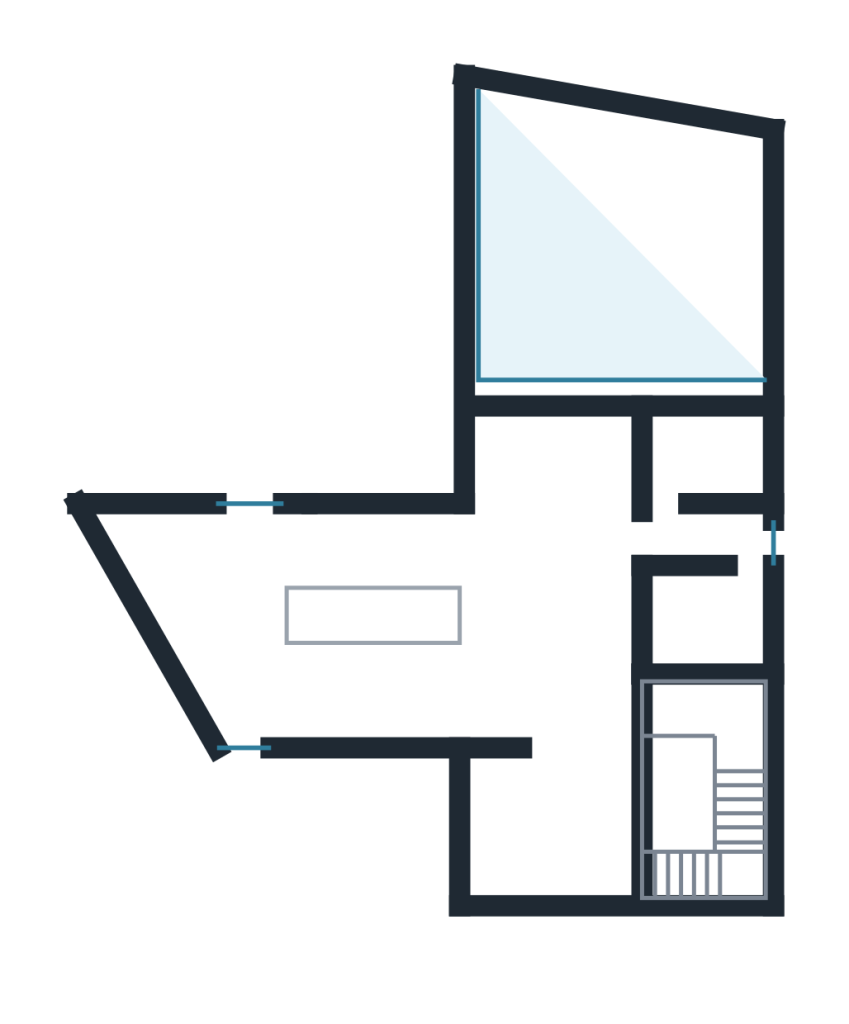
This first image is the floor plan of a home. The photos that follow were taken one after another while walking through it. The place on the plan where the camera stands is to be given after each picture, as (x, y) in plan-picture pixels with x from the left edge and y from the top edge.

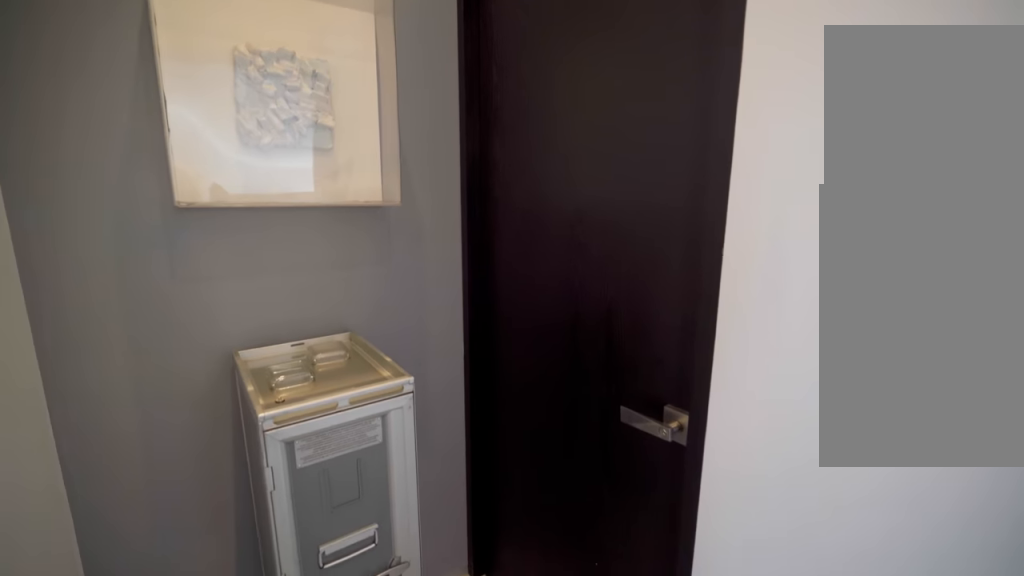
(688, 526)
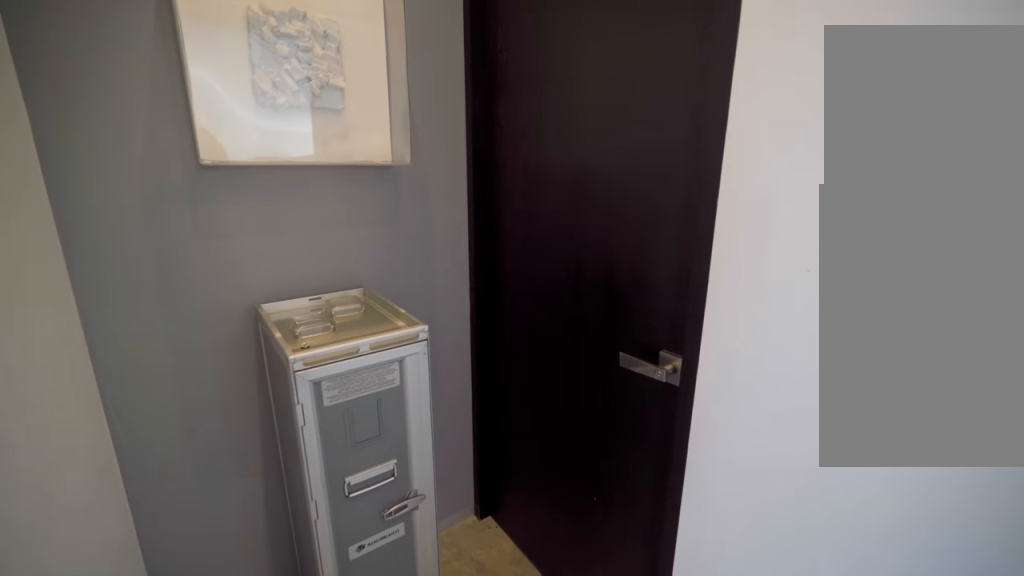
(709, 530)
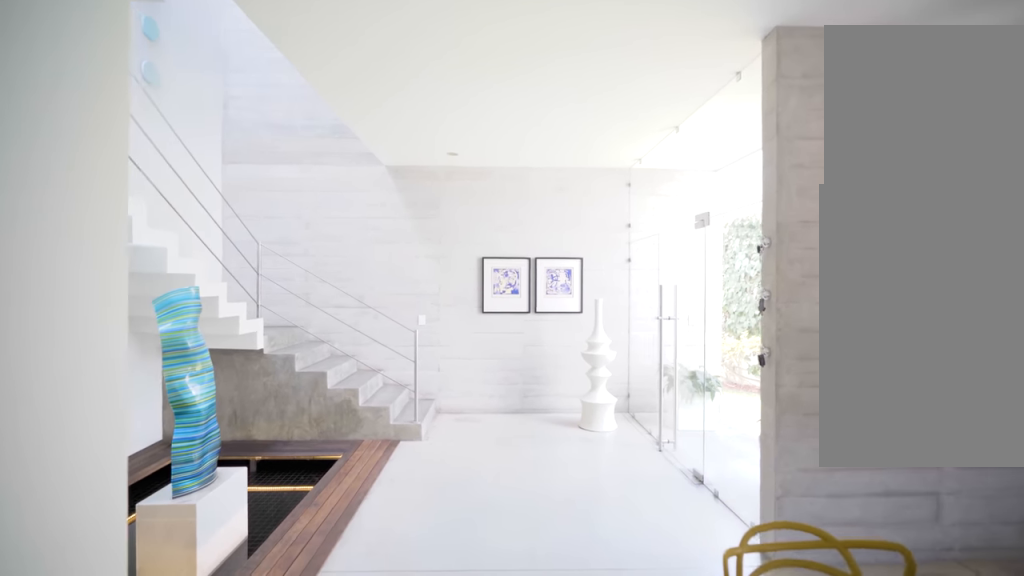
(583, 525)
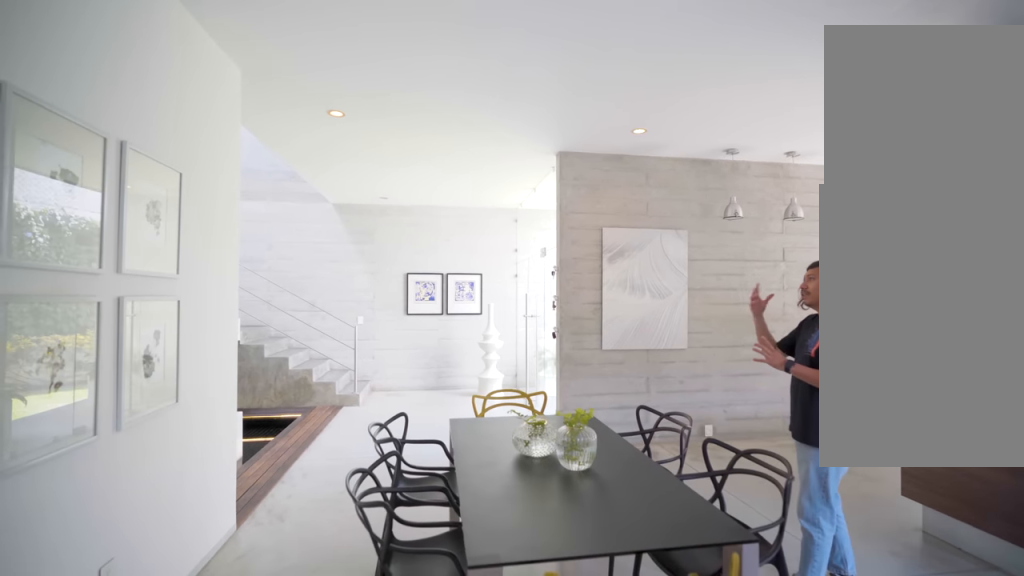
(594, 548)
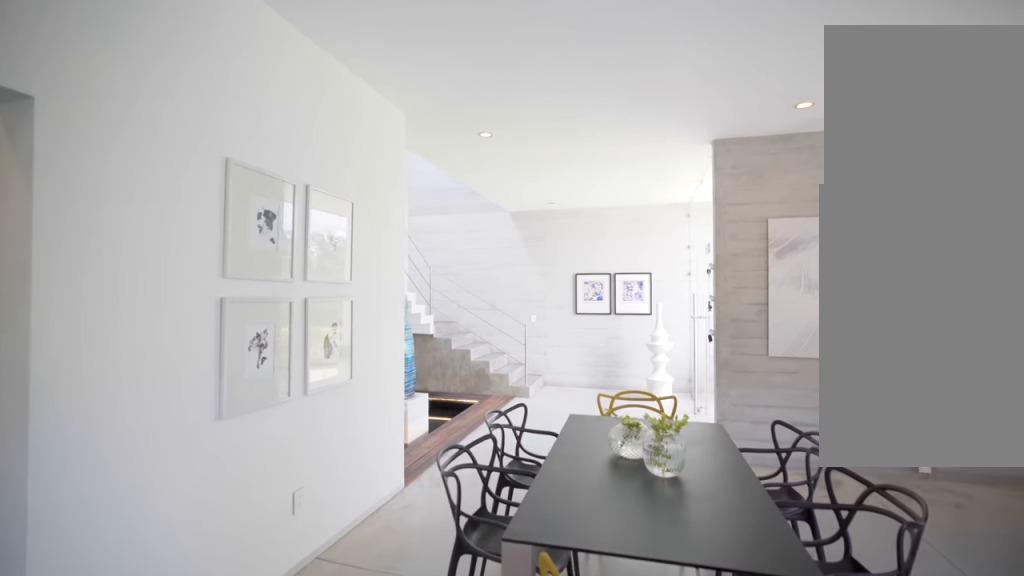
(596, 544)
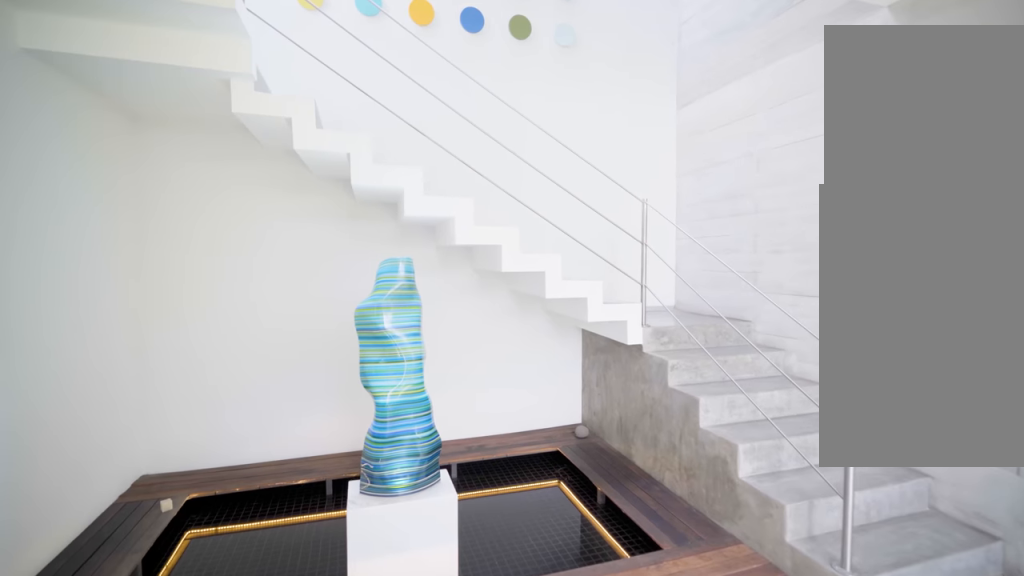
(509, 660)
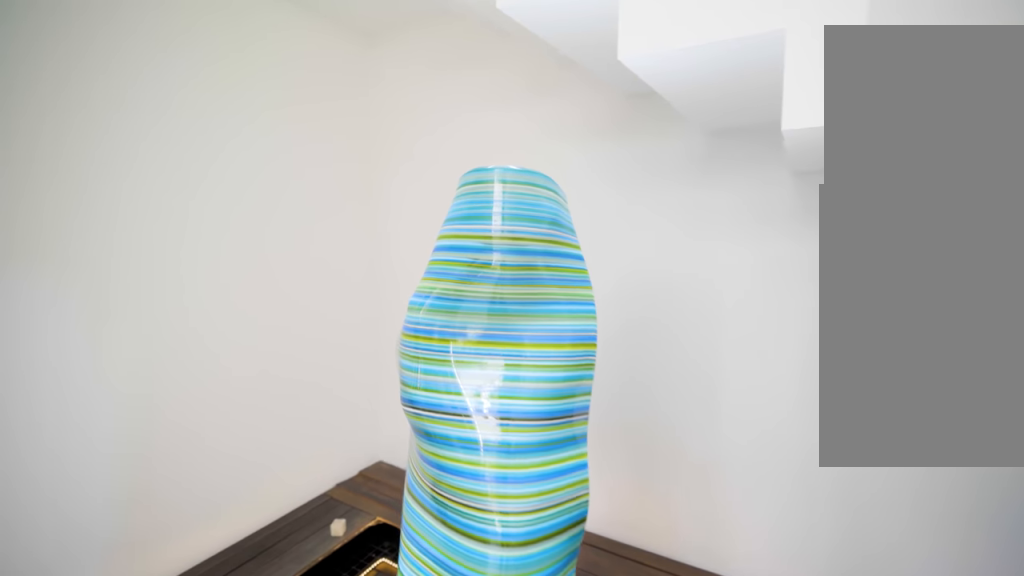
(595, 767)
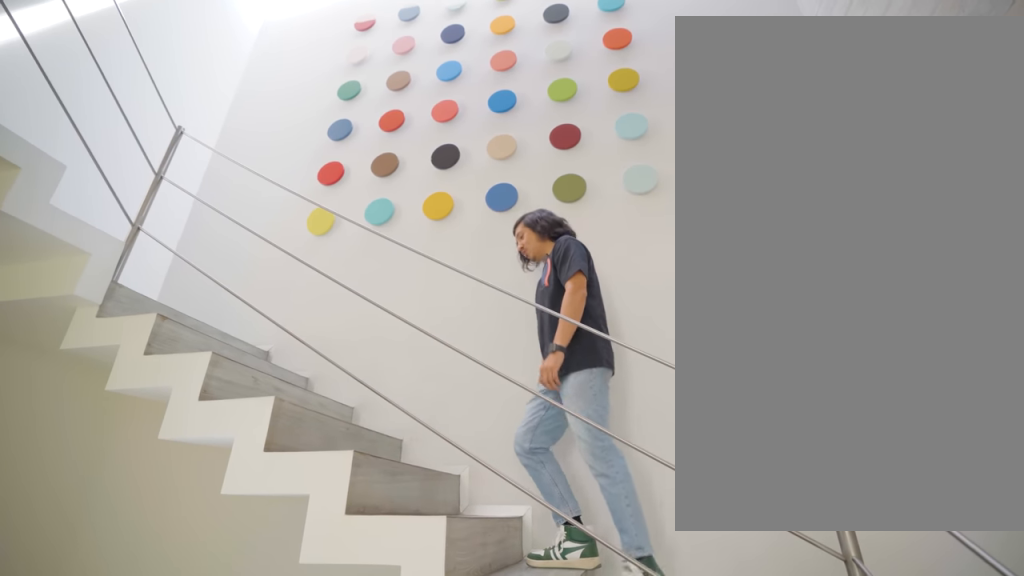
(600, 790)
